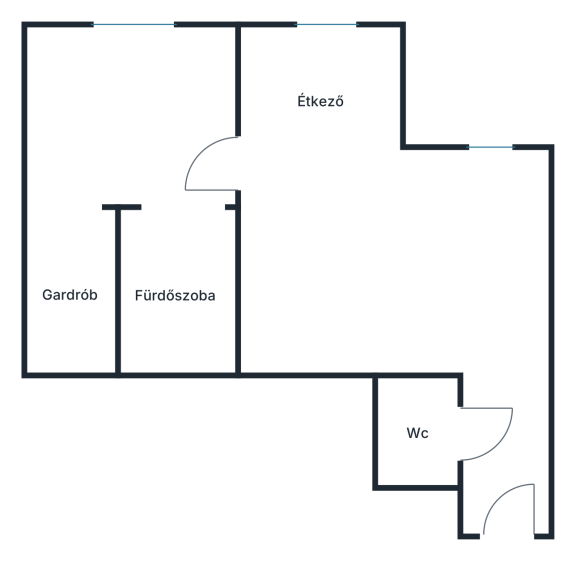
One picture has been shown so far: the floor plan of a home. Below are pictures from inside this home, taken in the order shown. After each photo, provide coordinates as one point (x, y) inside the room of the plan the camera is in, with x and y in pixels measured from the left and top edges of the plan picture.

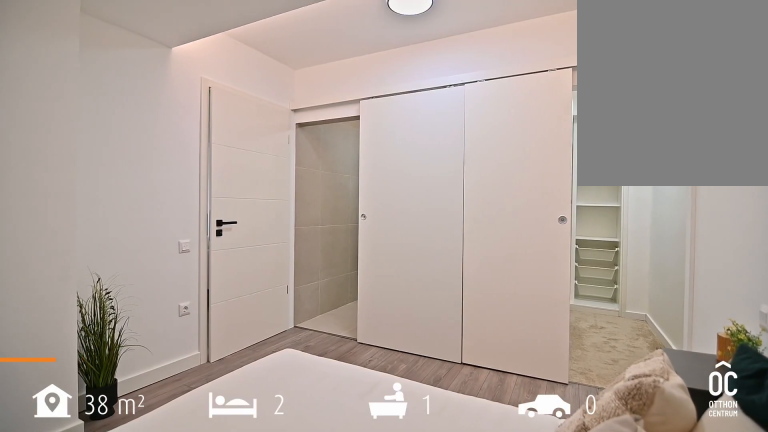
(134, 112)
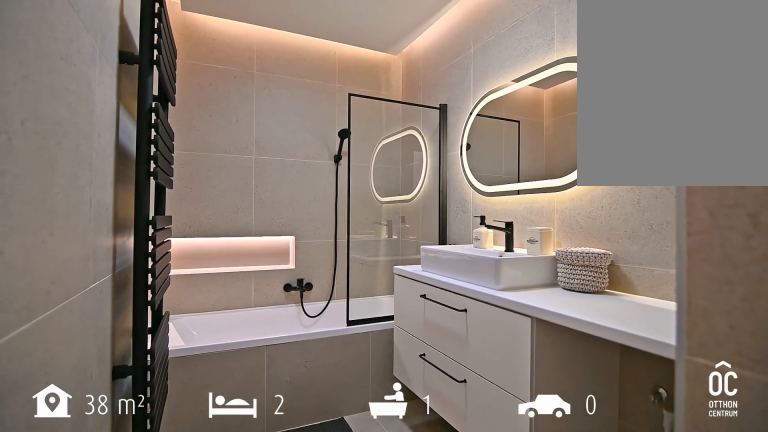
(173, 282)
